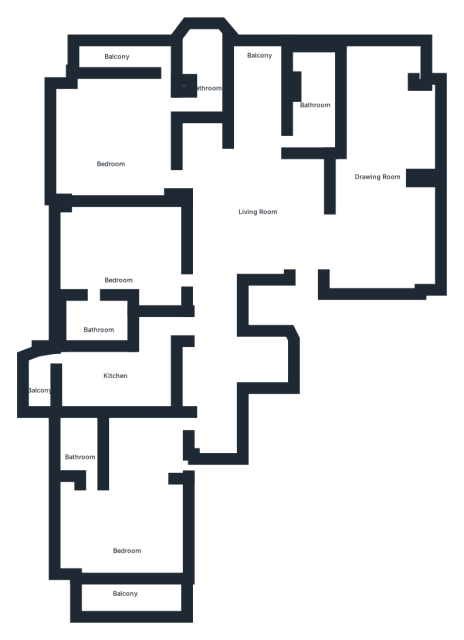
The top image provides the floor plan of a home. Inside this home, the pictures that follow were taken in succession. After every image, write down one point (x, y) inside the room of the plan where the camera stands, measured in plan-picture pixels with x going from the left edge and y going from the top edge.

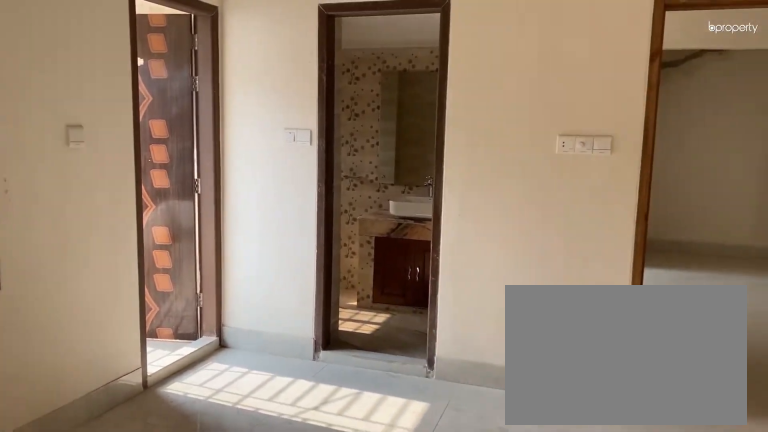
(115, 152)
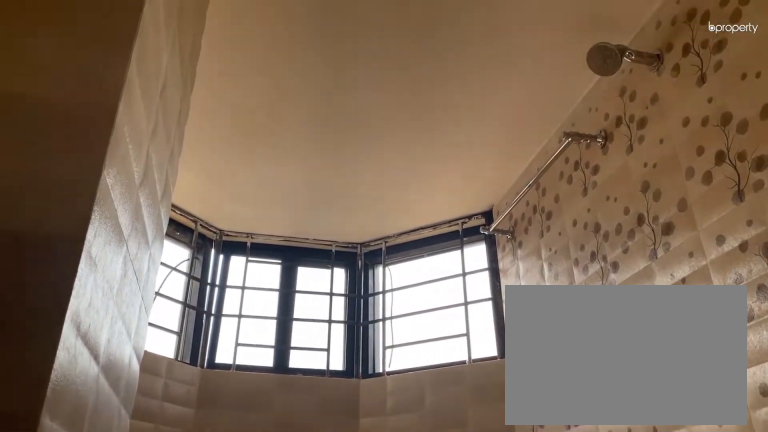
(210, 83)
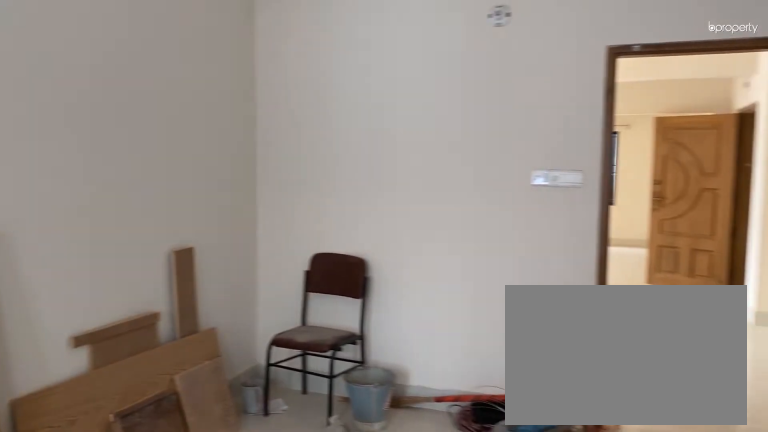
(118, 261)
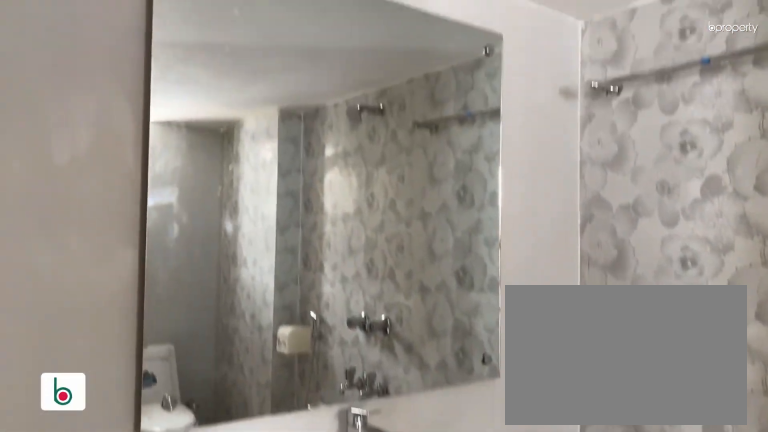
(95, 324)
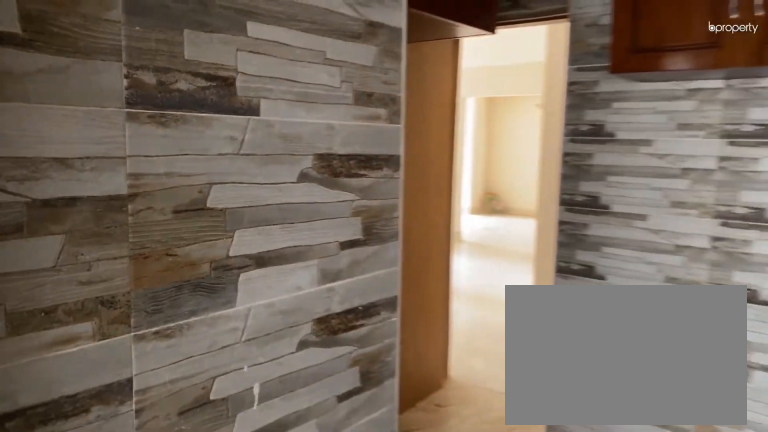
(111, 385)
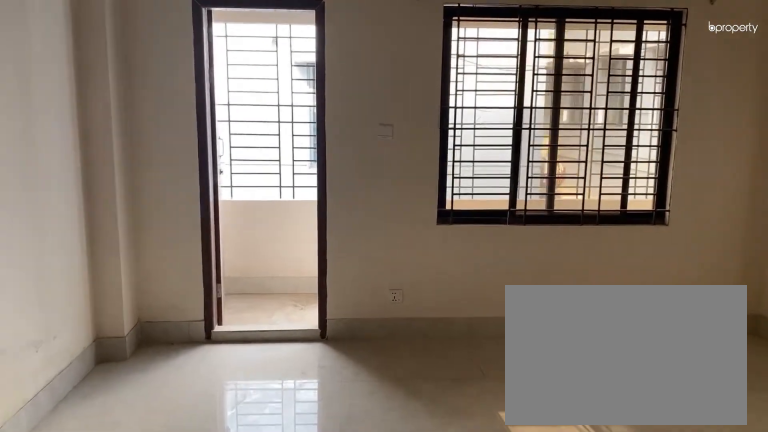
(128, 519)
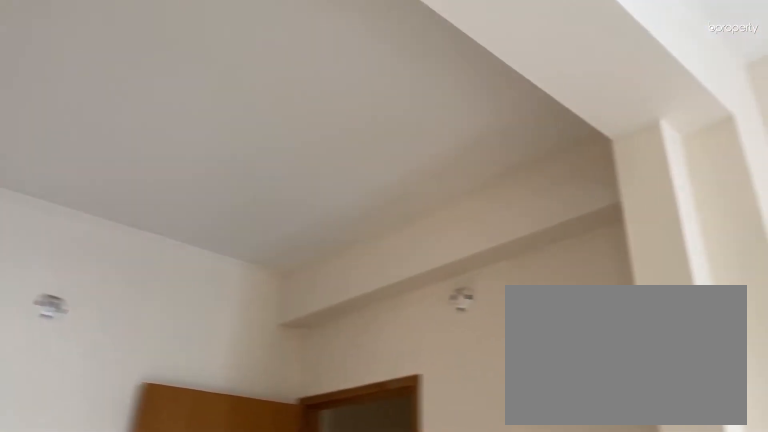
(128, 519)
